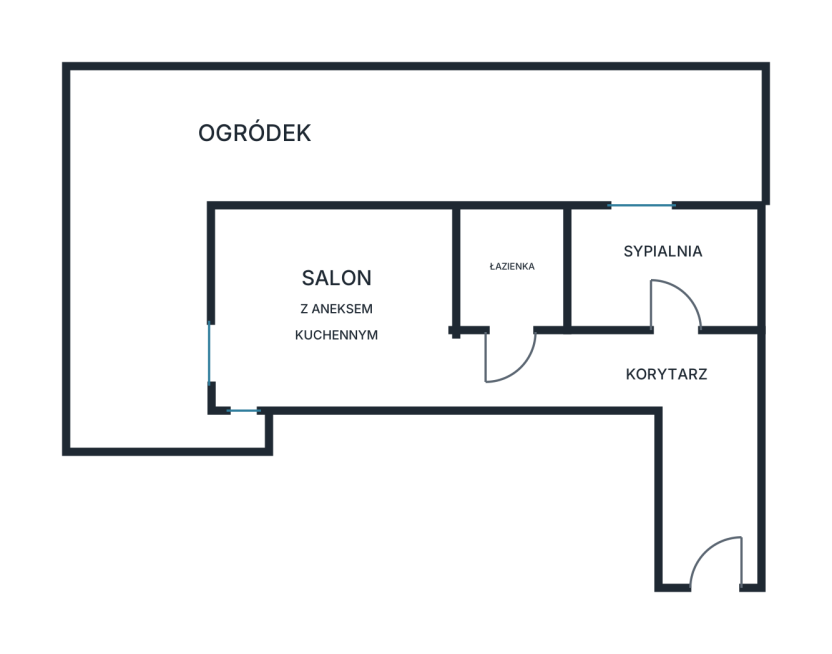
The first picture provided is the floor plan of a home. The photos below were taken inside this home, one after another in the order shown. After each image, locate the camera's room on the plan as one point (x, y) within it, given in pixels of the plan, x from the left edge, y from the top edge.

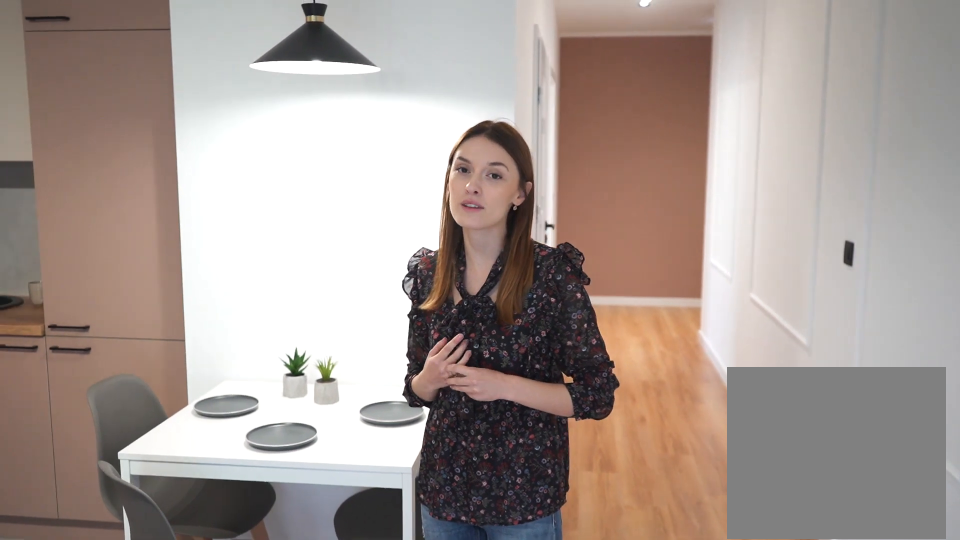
(333, 307)
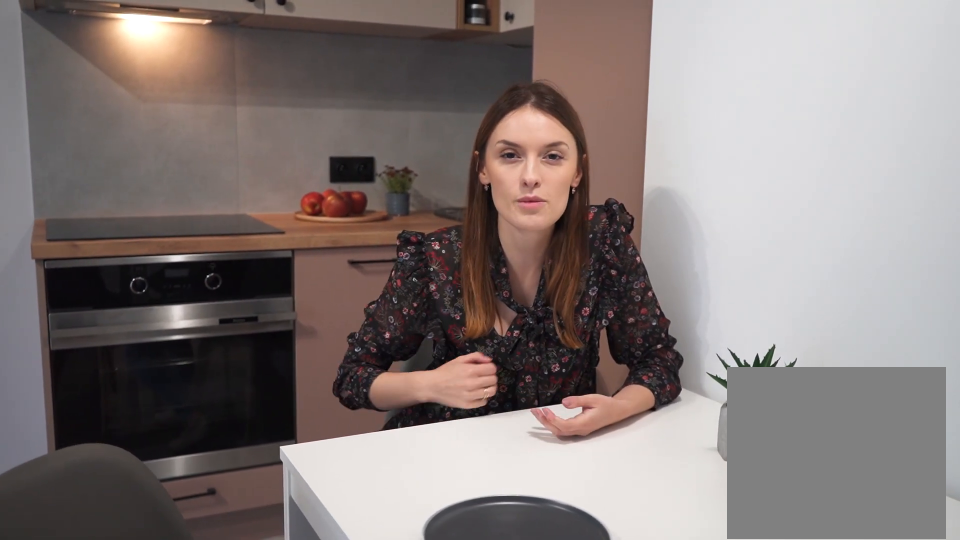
(333, 308)
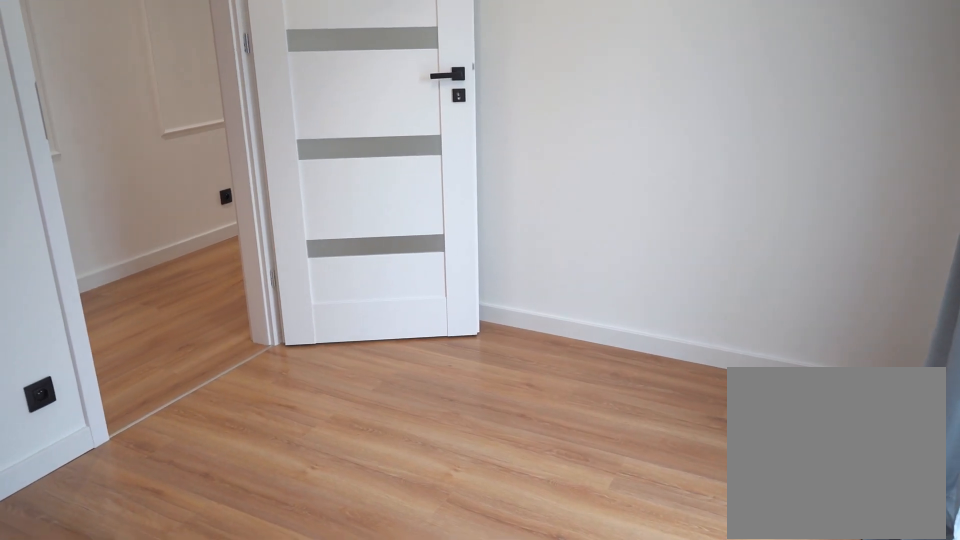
(662, 264)
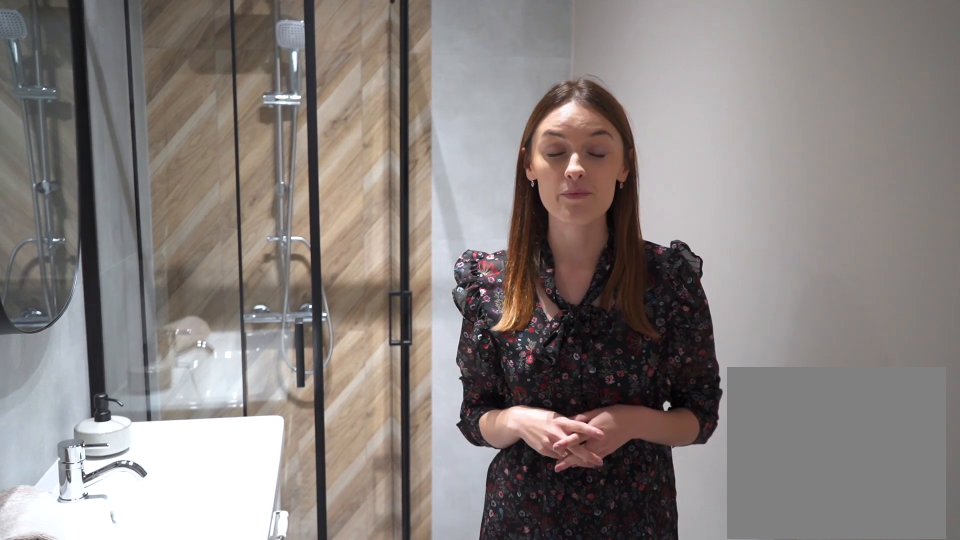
(512, 268)
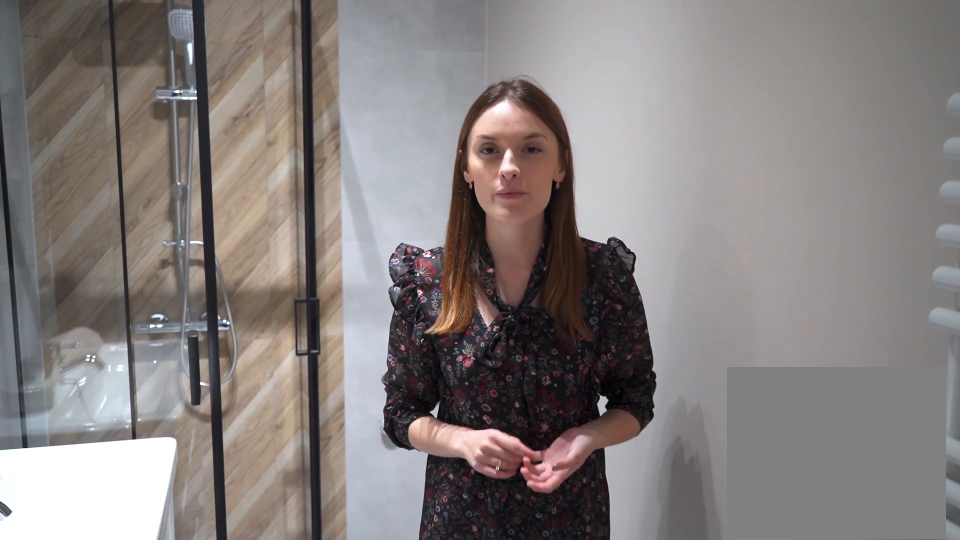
(511, 268)
